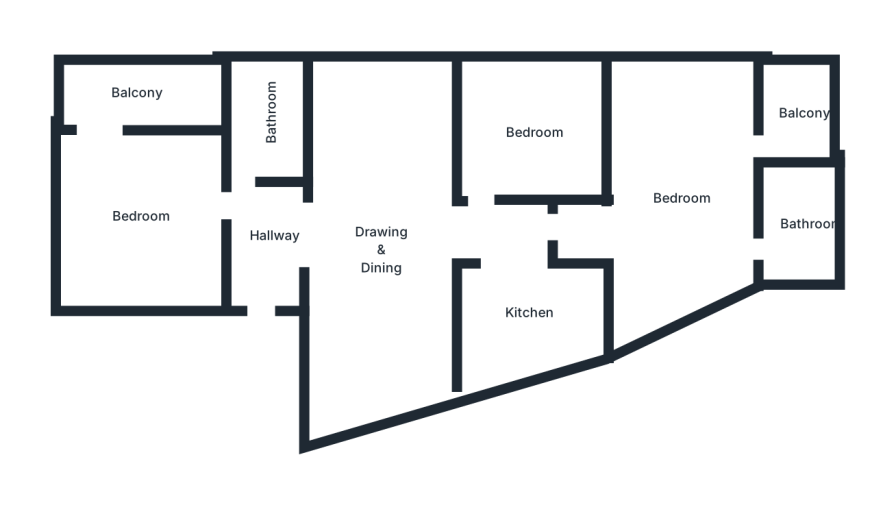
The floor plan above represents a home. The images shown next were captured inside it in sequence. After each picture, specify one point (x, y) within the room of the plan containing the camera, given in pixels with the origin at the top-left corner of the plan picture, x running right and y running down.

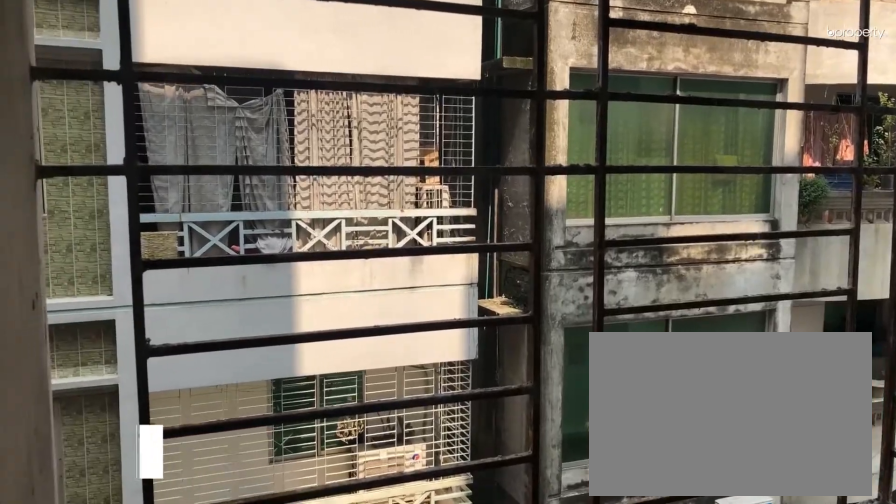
(805, 113)
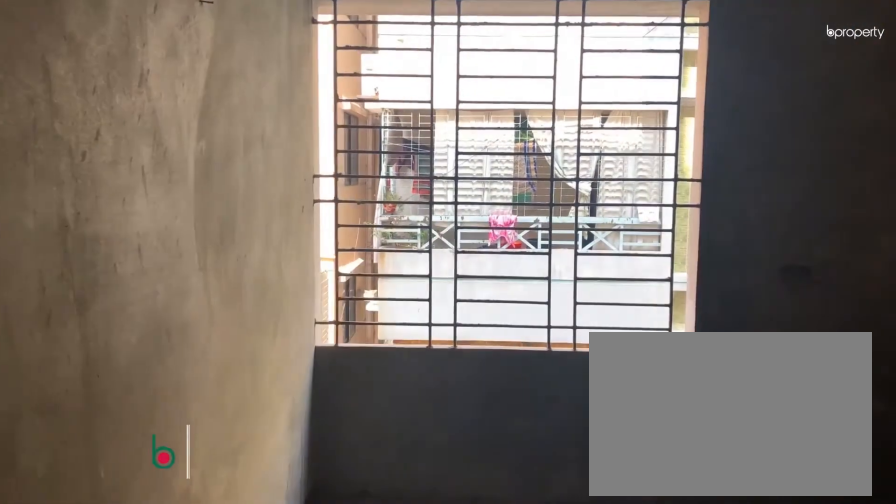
(538, 134)
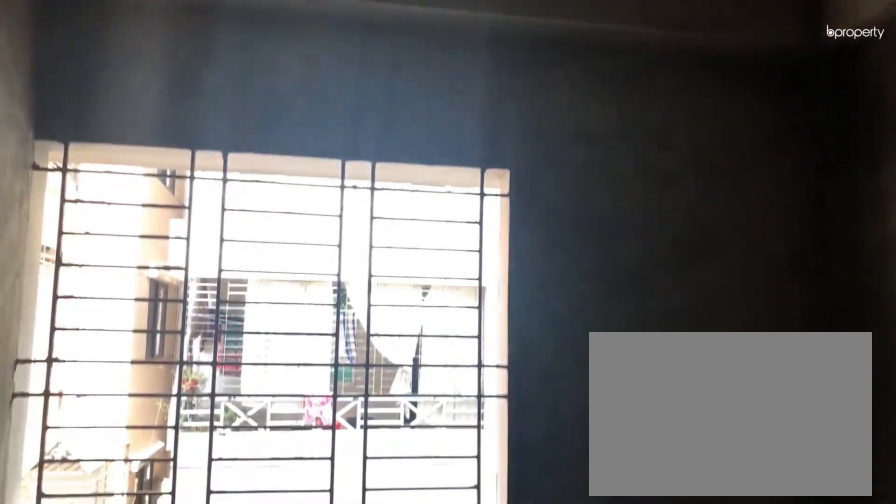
(537, 133)
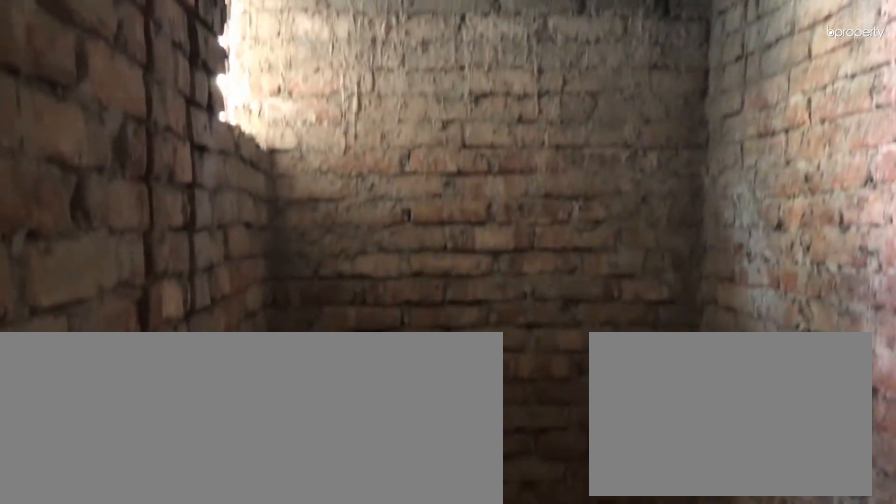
(273, 109)
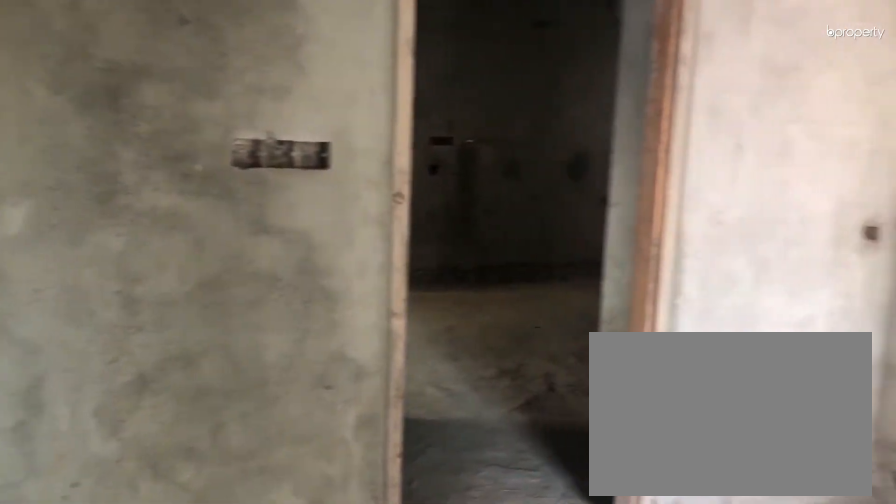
(142, 220)
